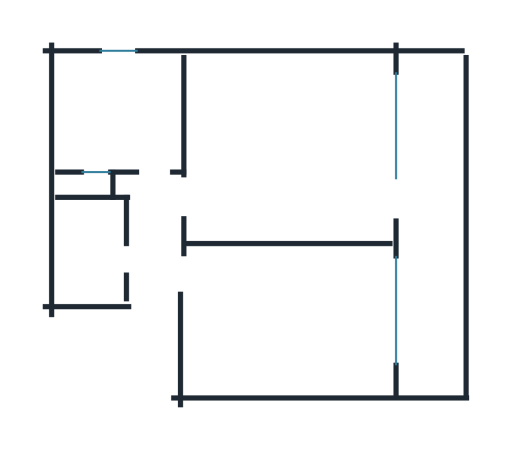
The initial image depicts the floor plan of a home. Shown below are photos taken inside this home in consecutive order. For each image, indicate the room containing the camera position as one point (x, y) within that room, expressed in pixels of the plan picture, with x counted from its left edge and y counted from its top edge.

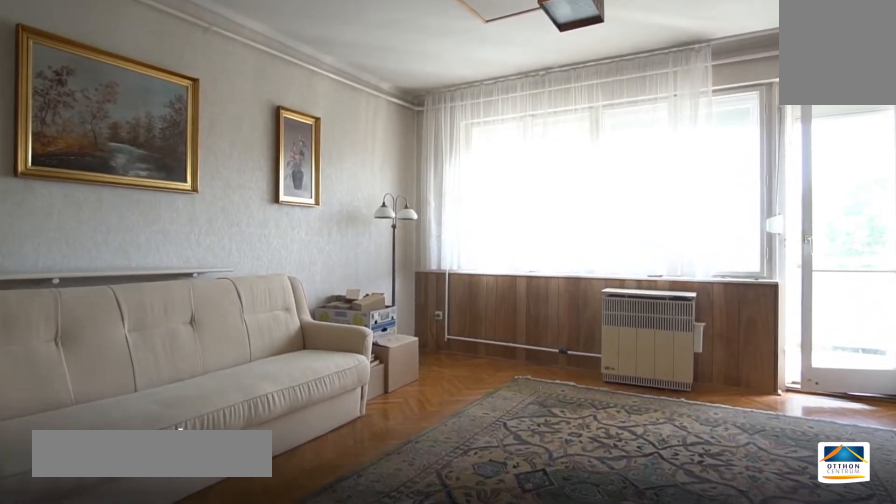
(290, 140)
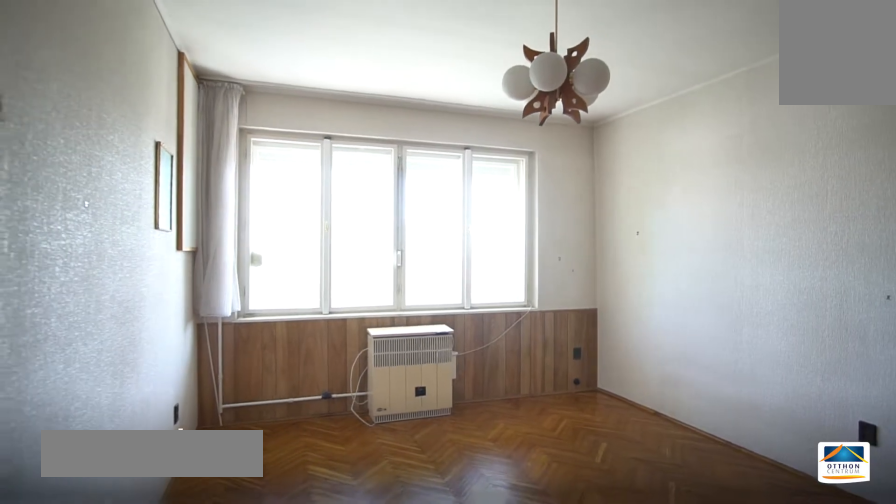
(291, 318)
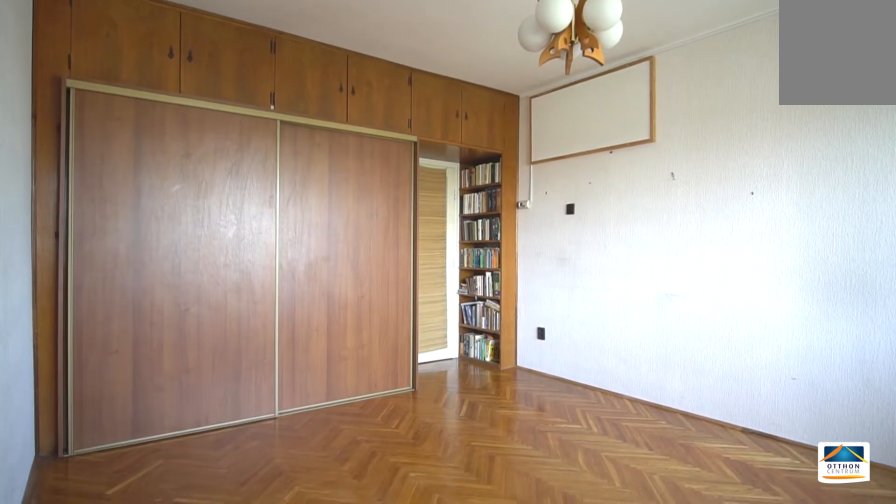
(292, 317)
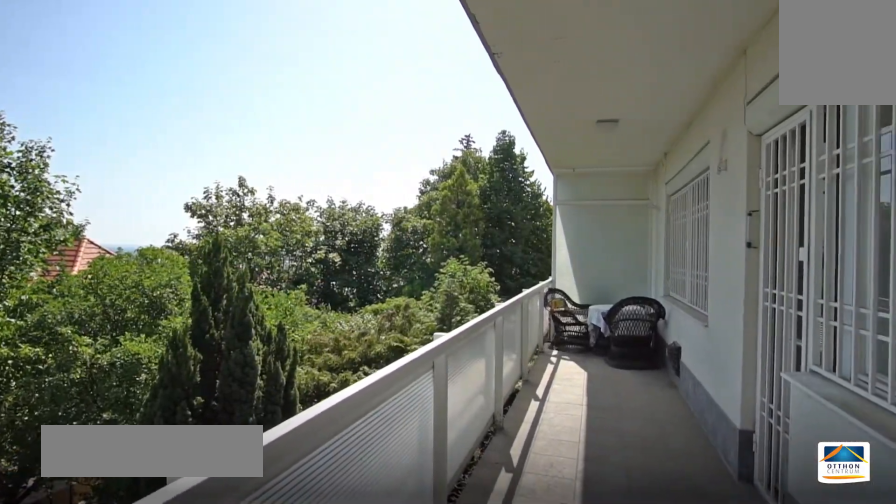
(434, 208)
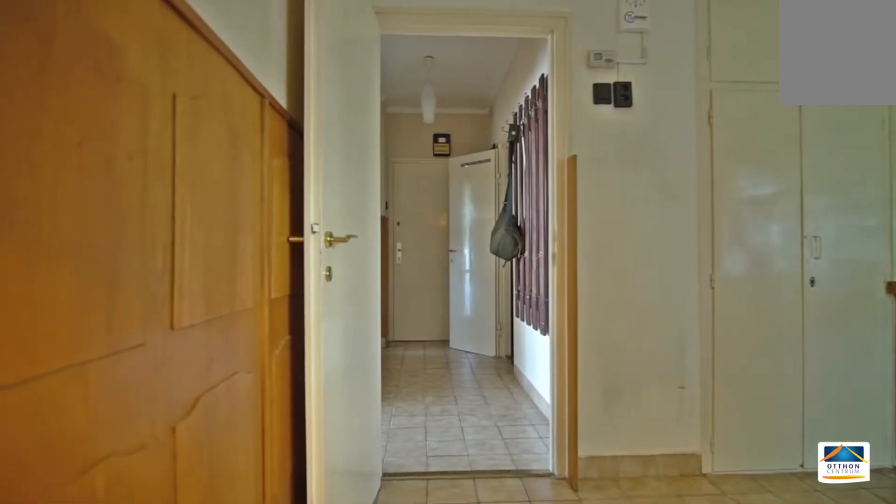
(128, 115)
